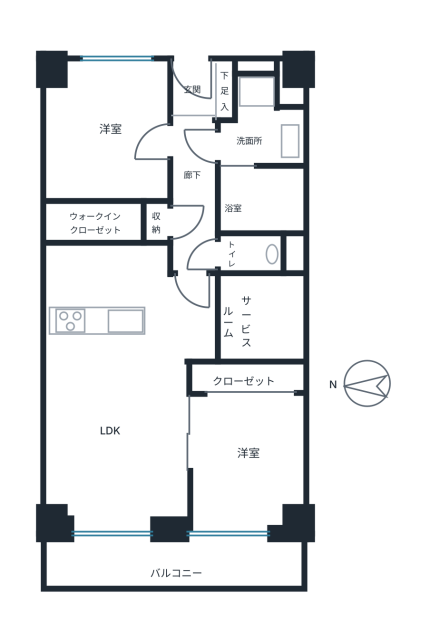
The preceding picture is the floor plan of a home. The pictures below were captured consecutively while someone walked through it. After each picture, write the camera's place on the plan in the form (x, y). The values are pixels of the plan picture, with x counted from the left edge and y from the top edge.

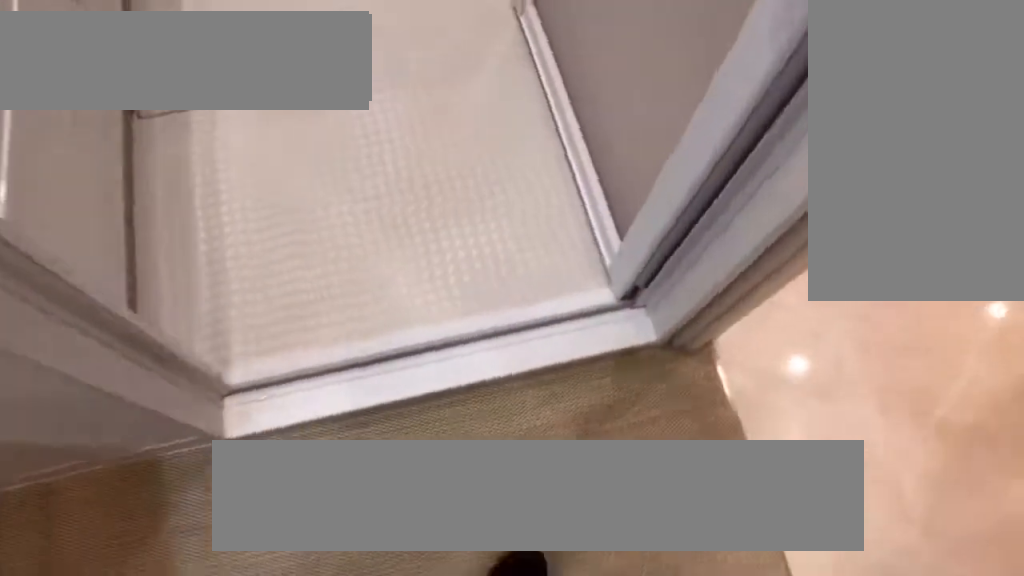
(261, 166)
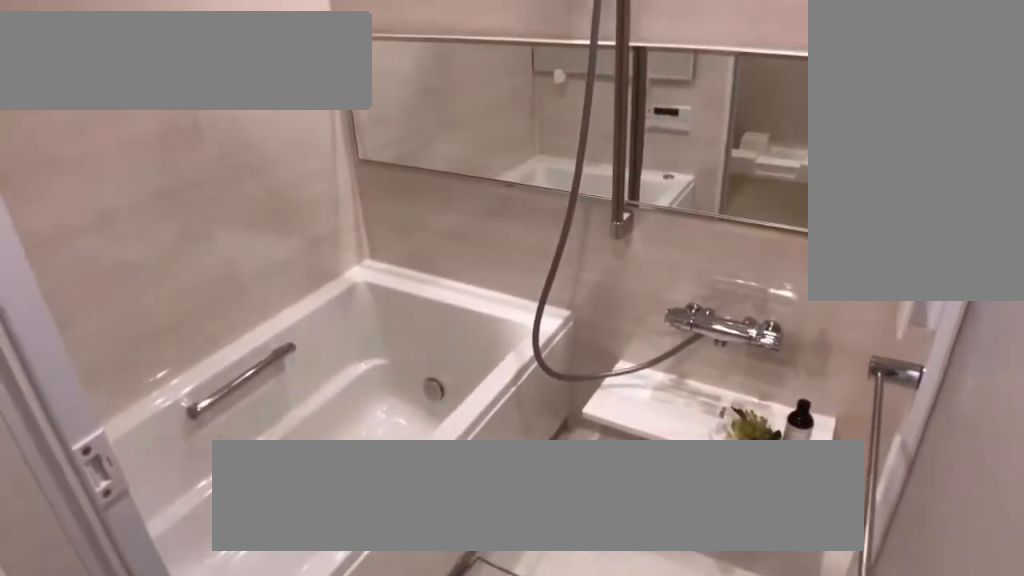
(263, 167)
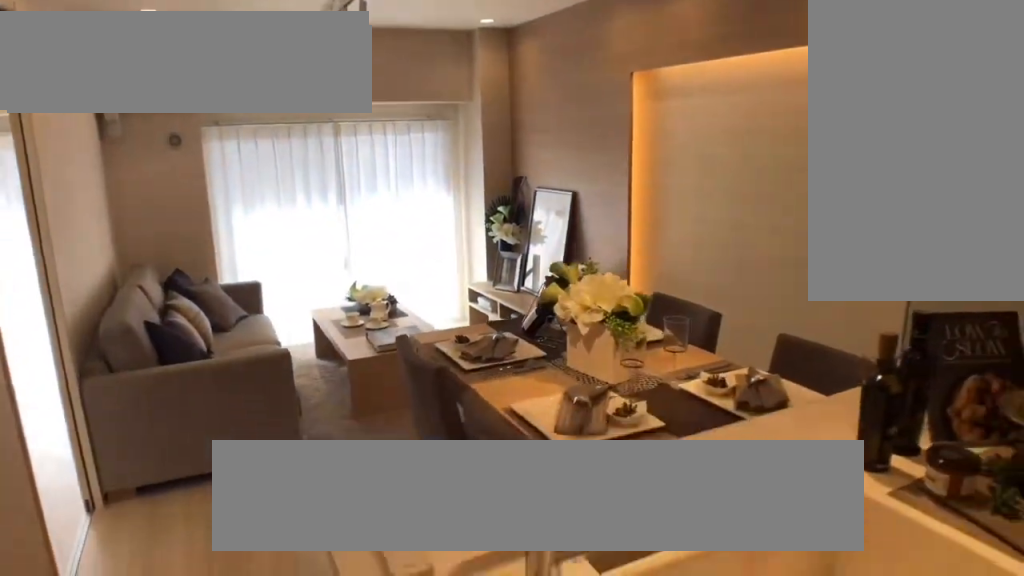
(134, 352)
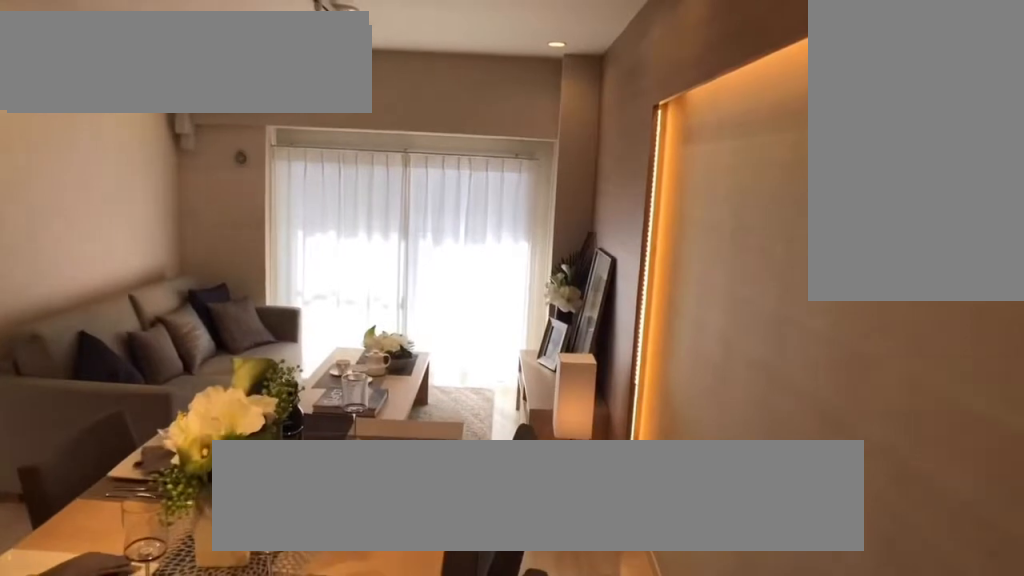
(134, 352)
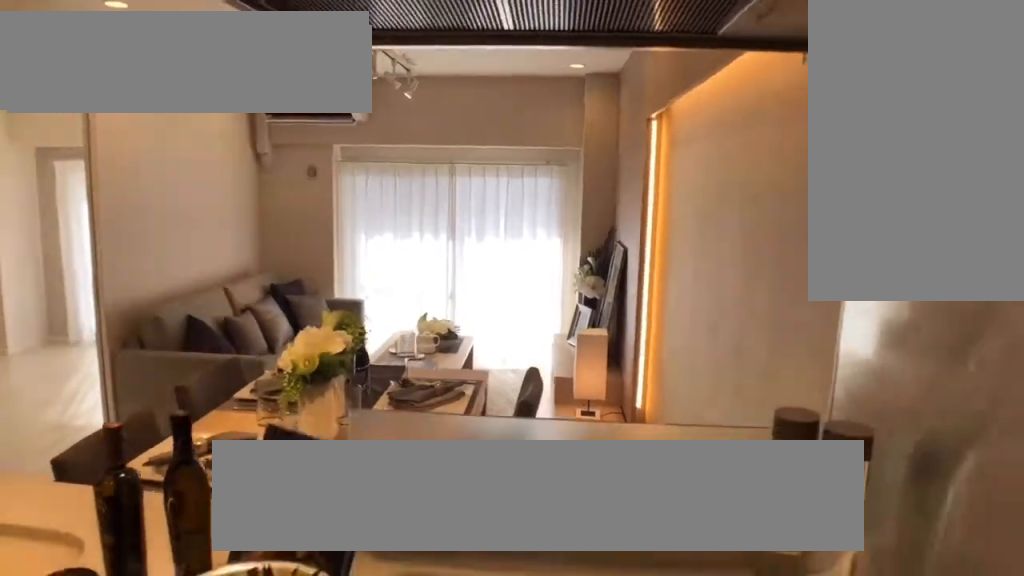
(134, 352)
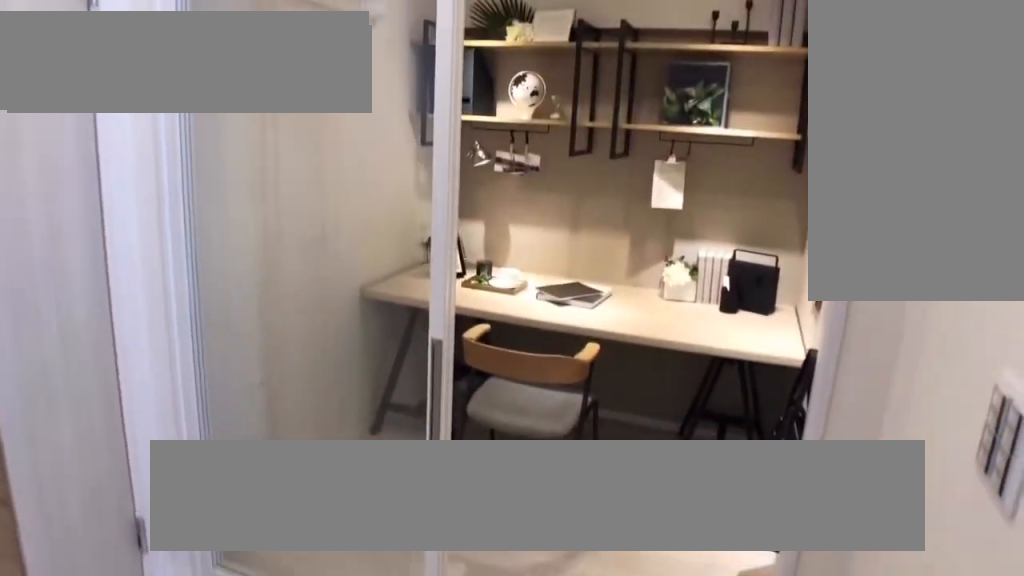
(134, 353)
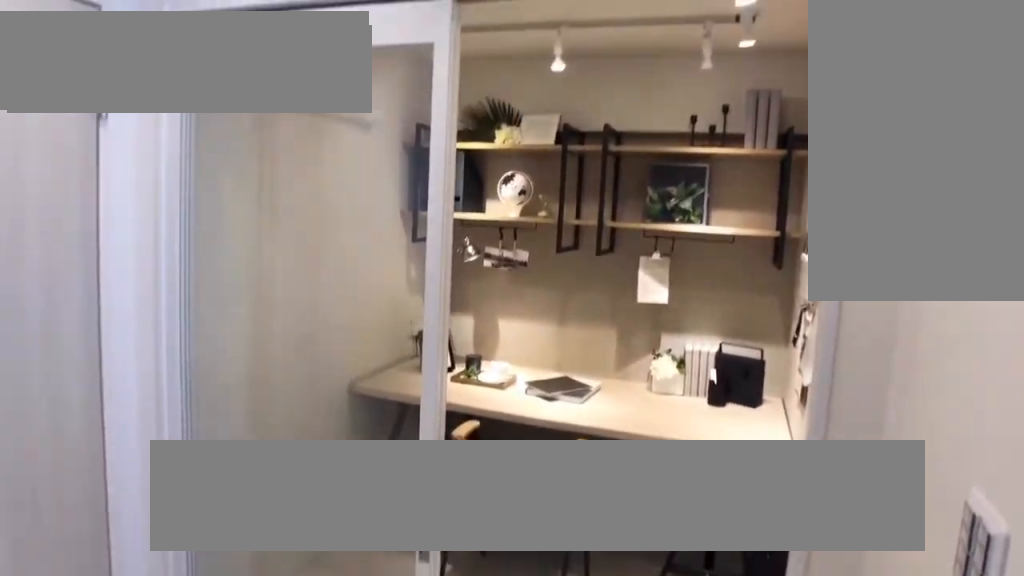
(134, 352)
